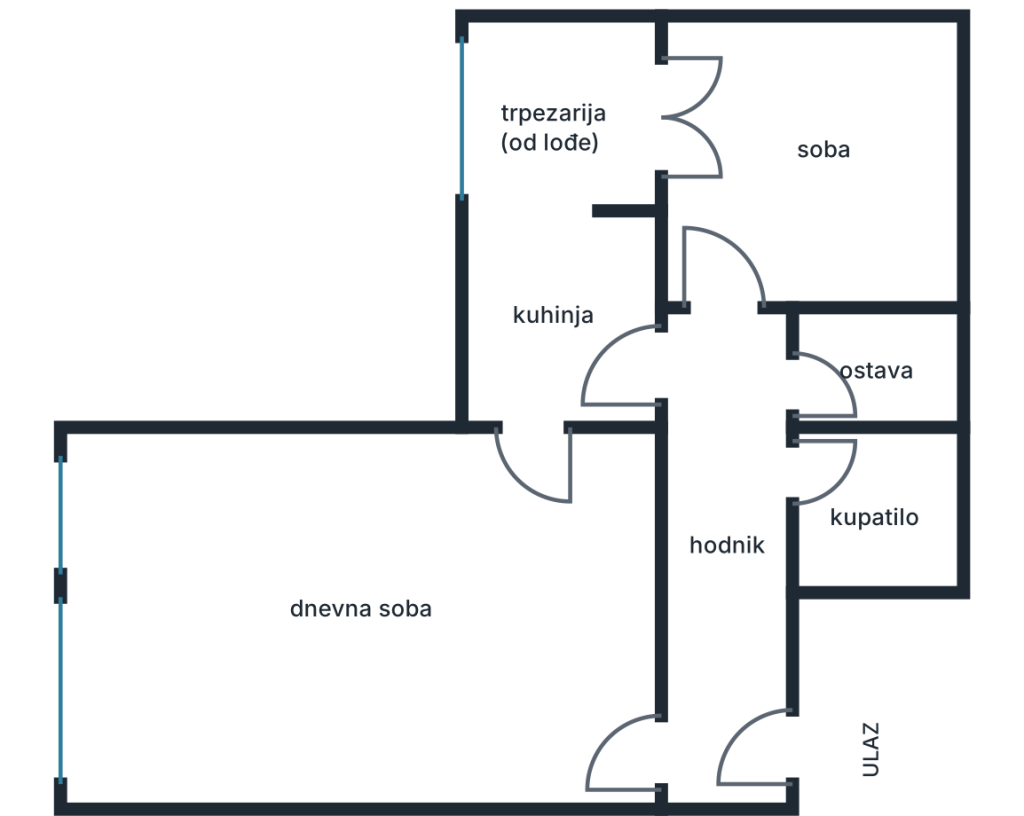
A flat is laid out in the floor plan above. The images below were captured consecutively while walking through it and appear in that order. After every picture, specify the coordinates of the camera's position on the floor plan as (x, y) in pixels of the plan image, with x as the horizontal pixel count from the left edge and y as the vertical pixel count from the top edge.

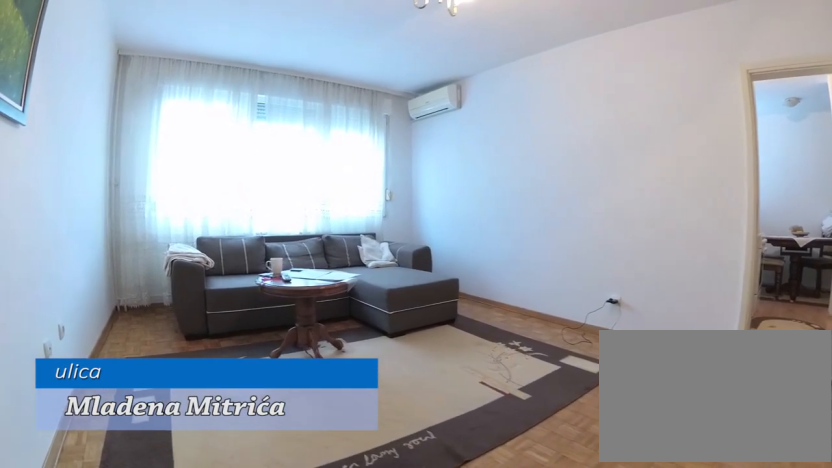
(508, 748)
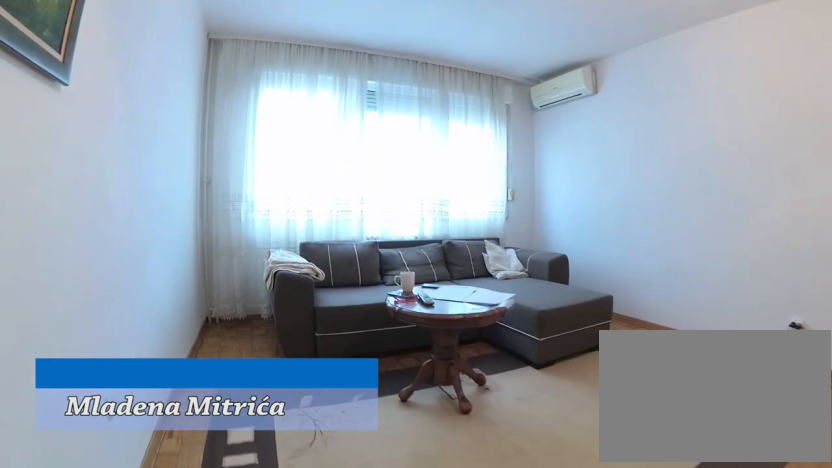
(408, 749)
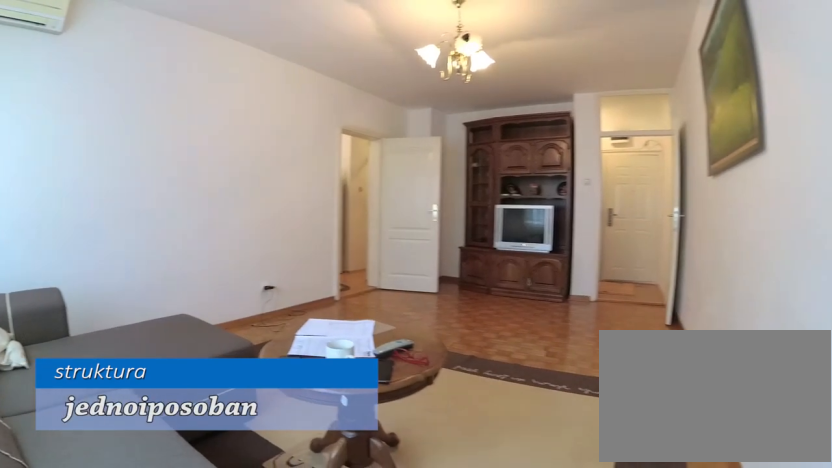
(106, 760)
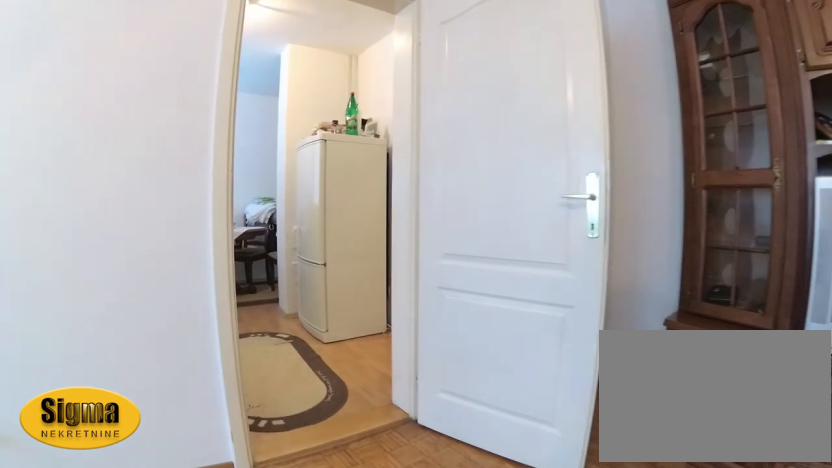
(472, 598)
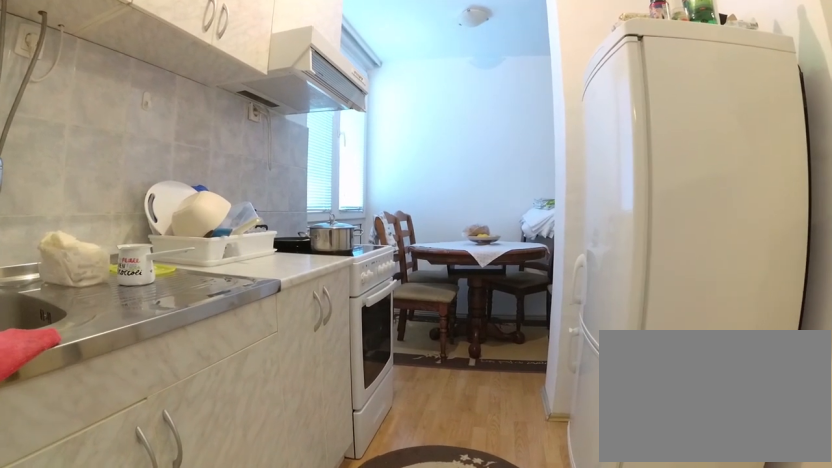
(545, 471)
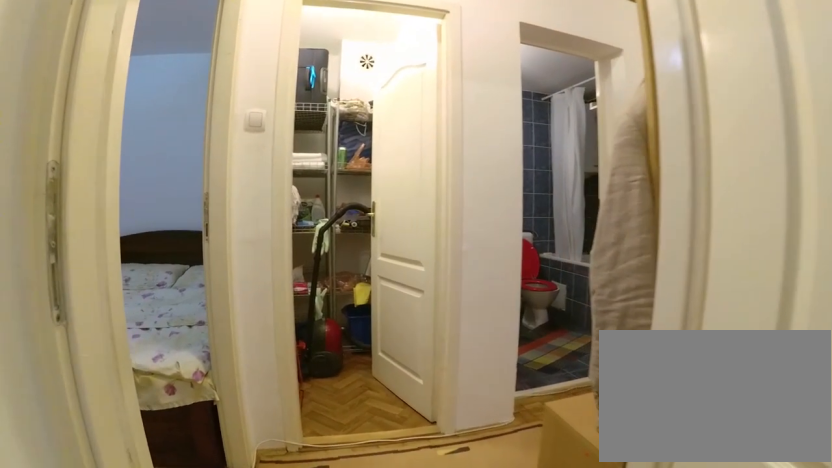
(586, 371)
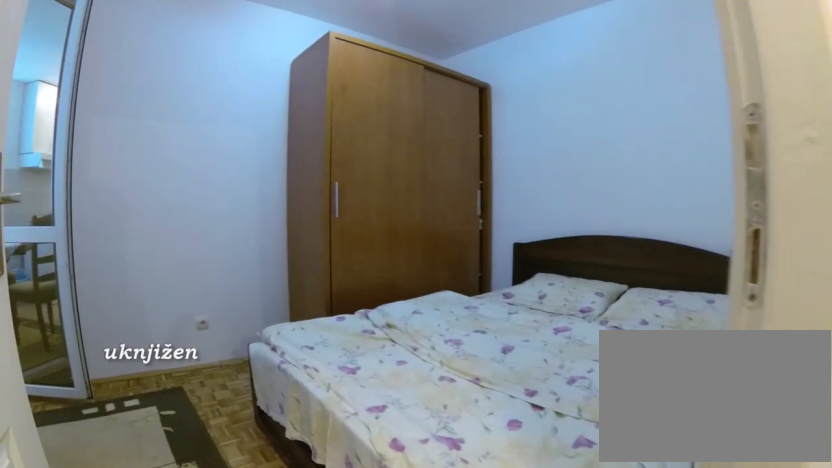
(690, 360)
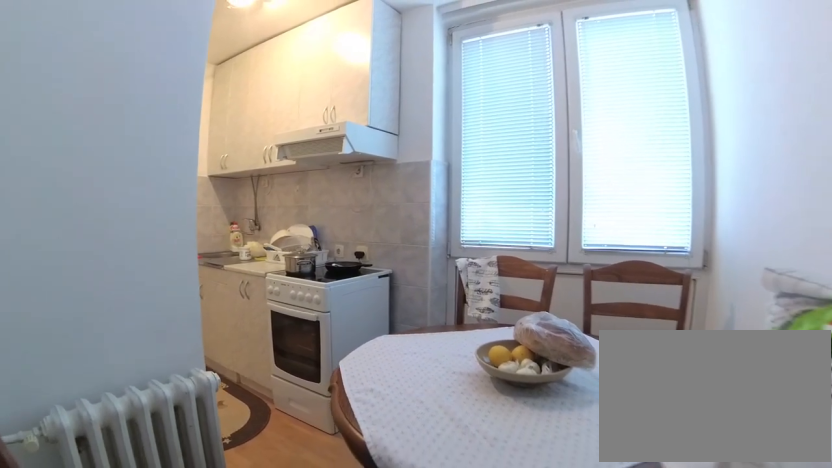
(636, 137)
